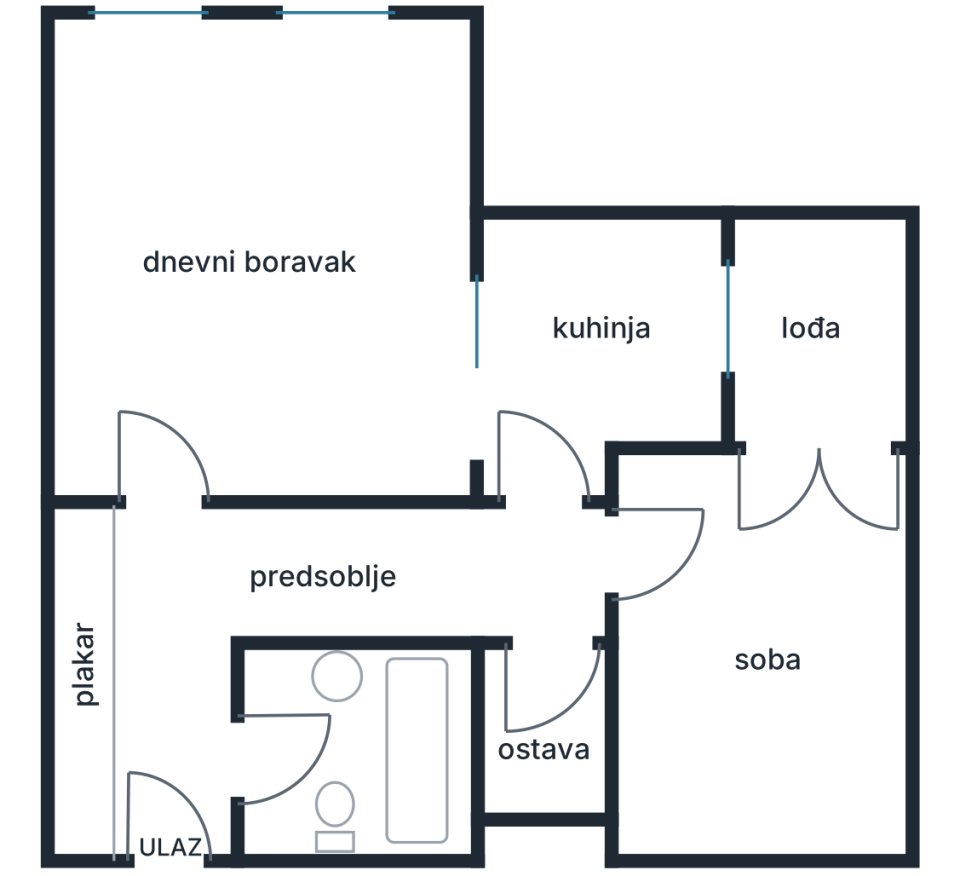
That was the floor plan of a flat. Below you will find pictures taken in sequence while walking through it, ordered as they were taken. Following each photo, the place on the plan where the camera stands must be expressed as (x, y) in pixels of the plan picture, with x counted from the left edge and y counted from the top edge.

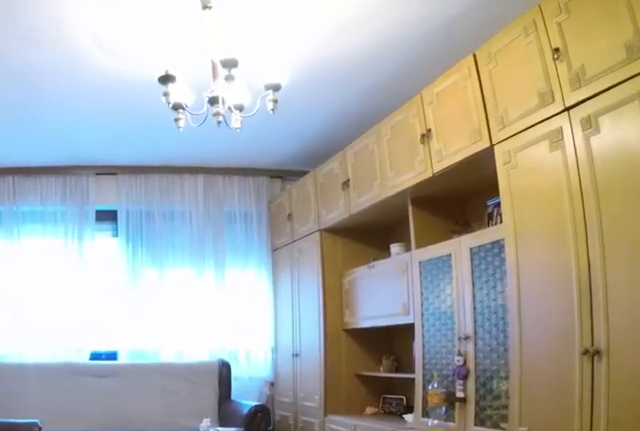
(164, 415)
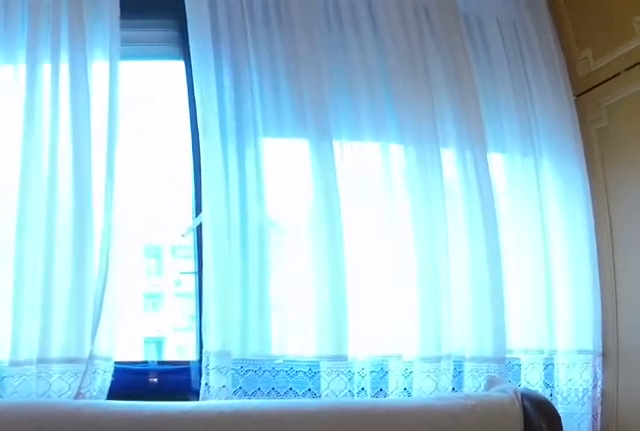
(163, 175)
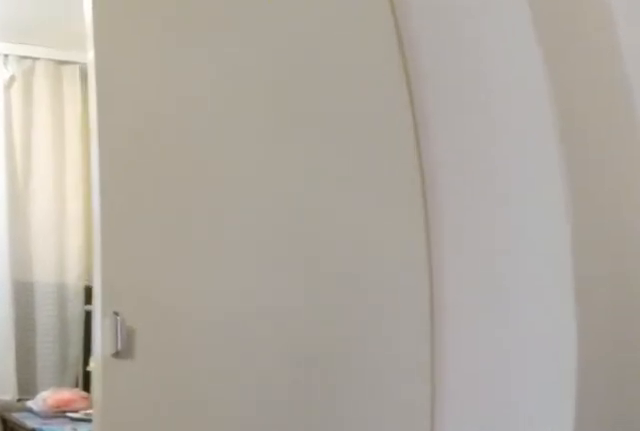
(326, 377)
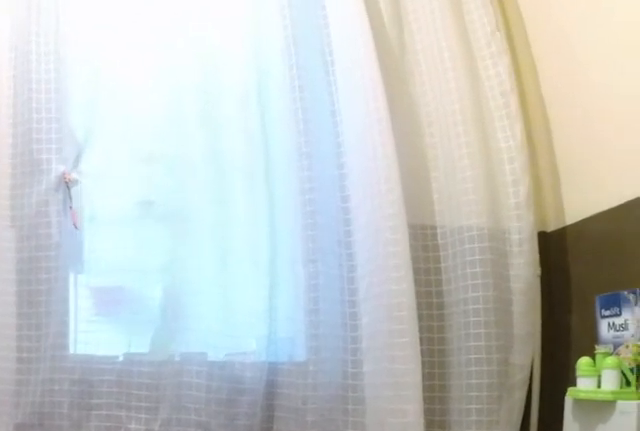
(491, 373)
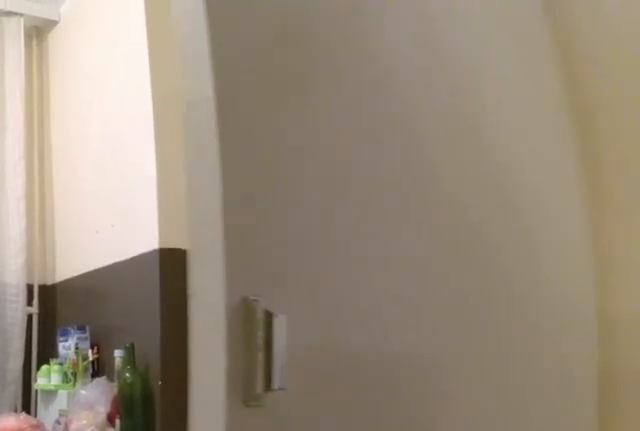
(427, 378)
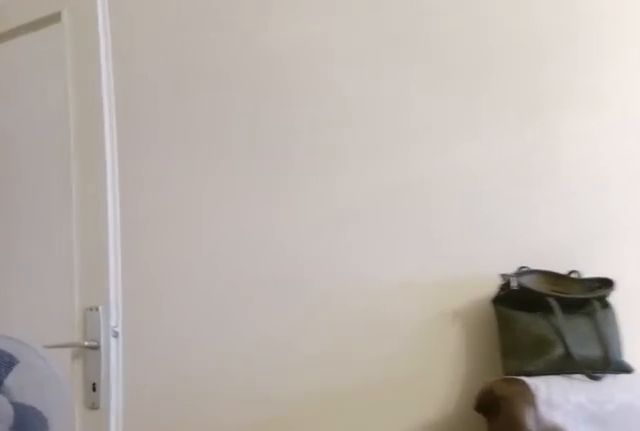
(287, 379)
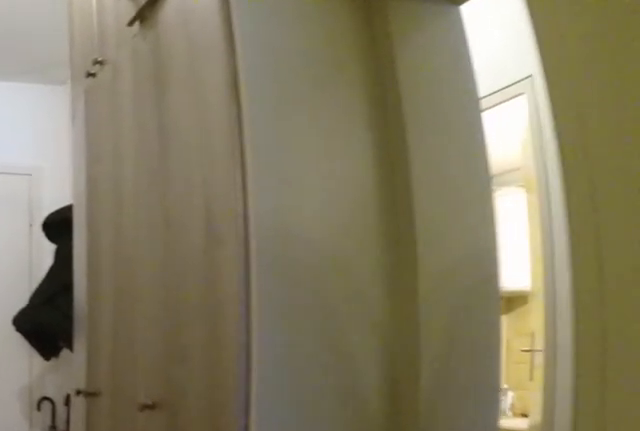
(164, 473)
